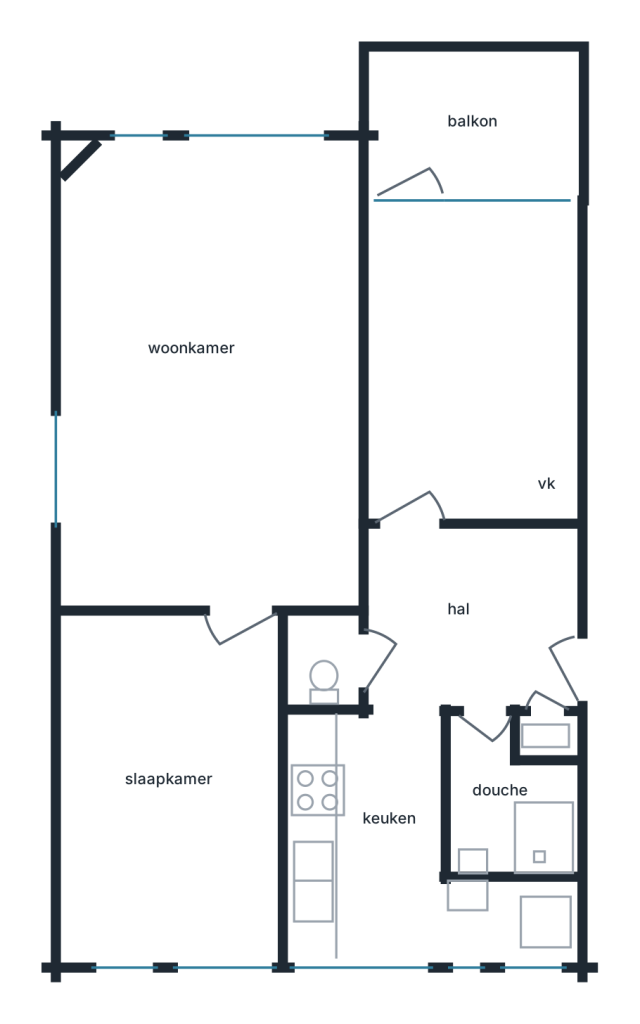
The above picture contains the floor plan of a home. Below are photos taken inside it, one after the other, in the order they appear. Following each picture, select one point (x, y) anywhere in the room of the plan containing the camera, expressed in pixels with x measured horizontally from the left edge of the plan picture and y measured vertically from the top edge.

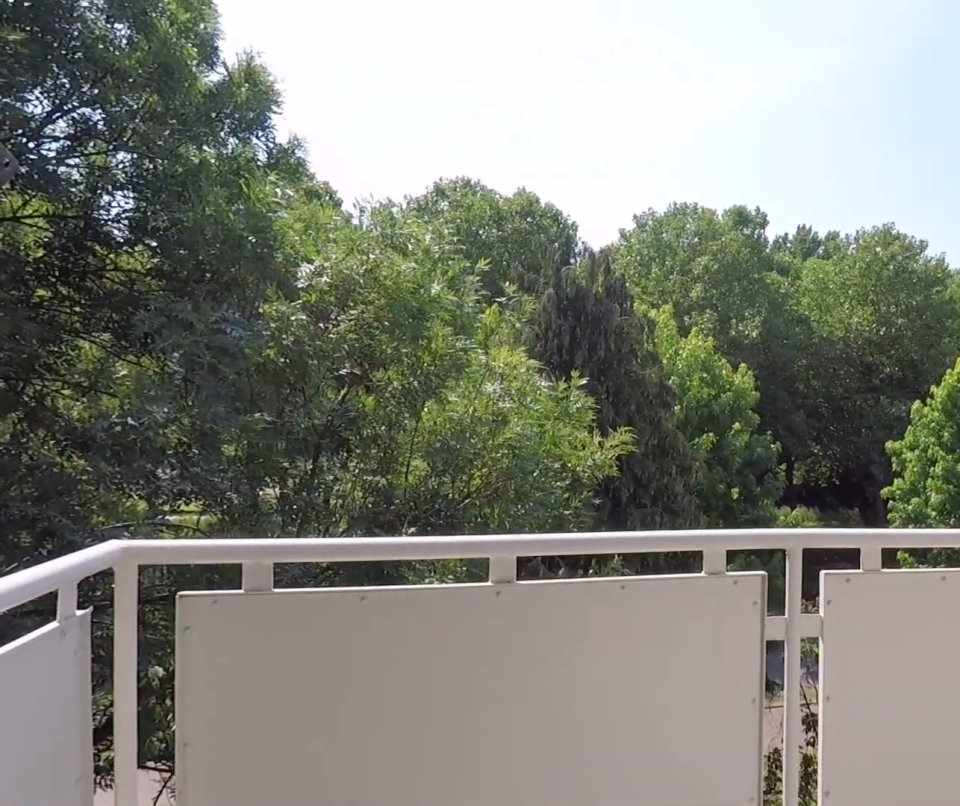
(473, 119)
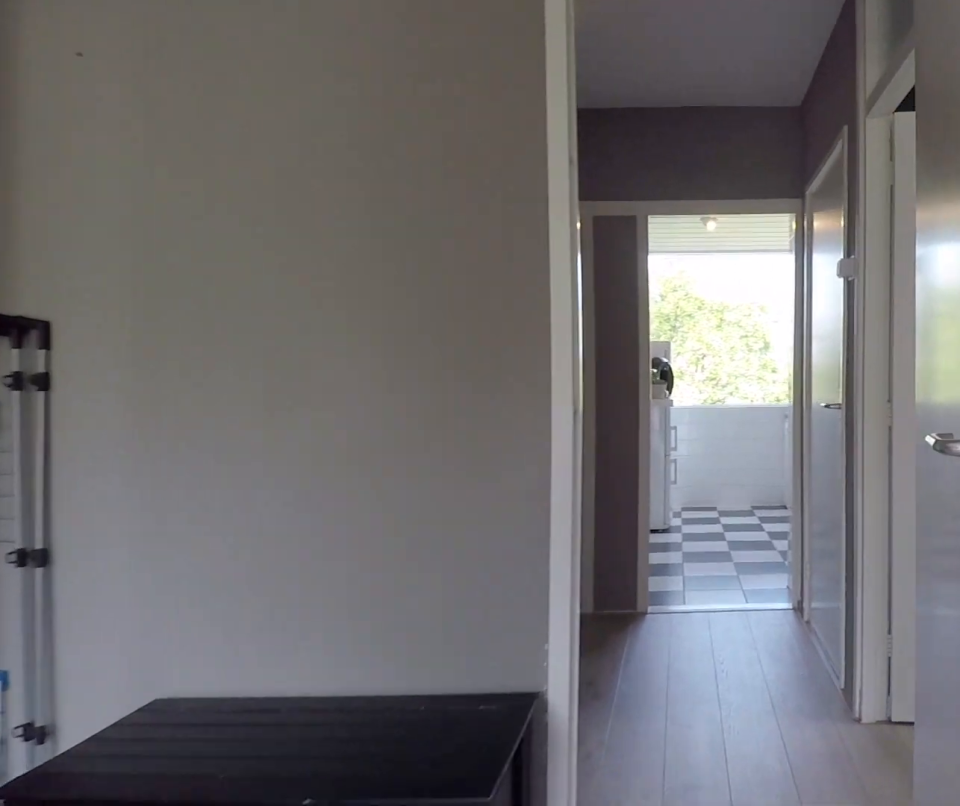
(470, 367)
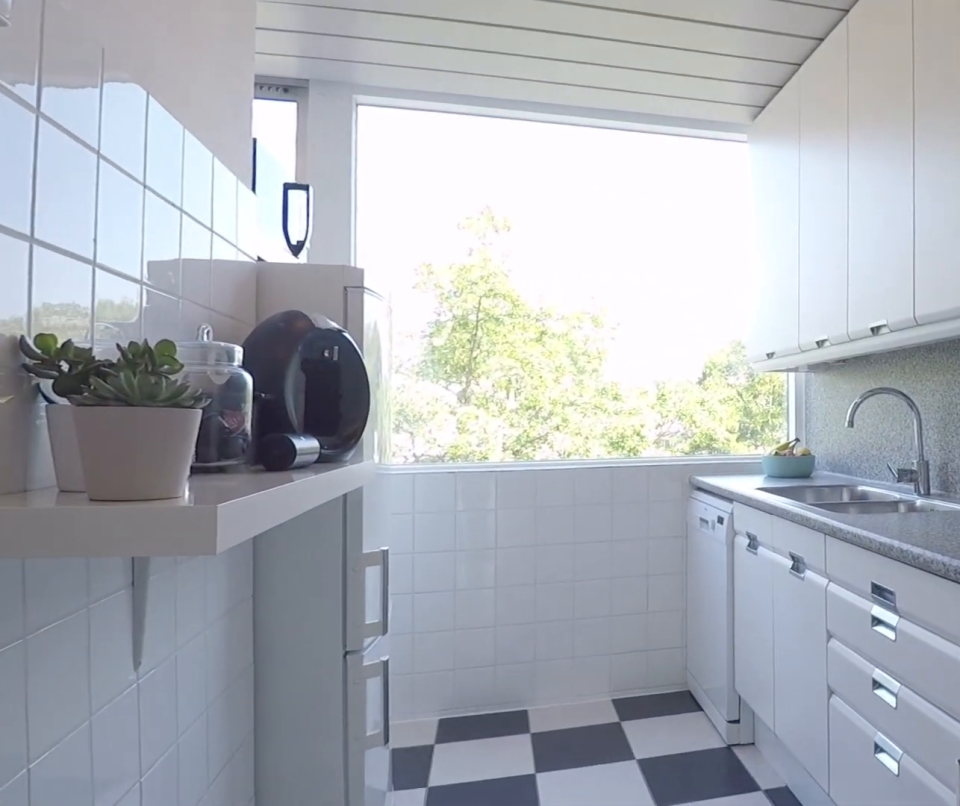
(394, 856)
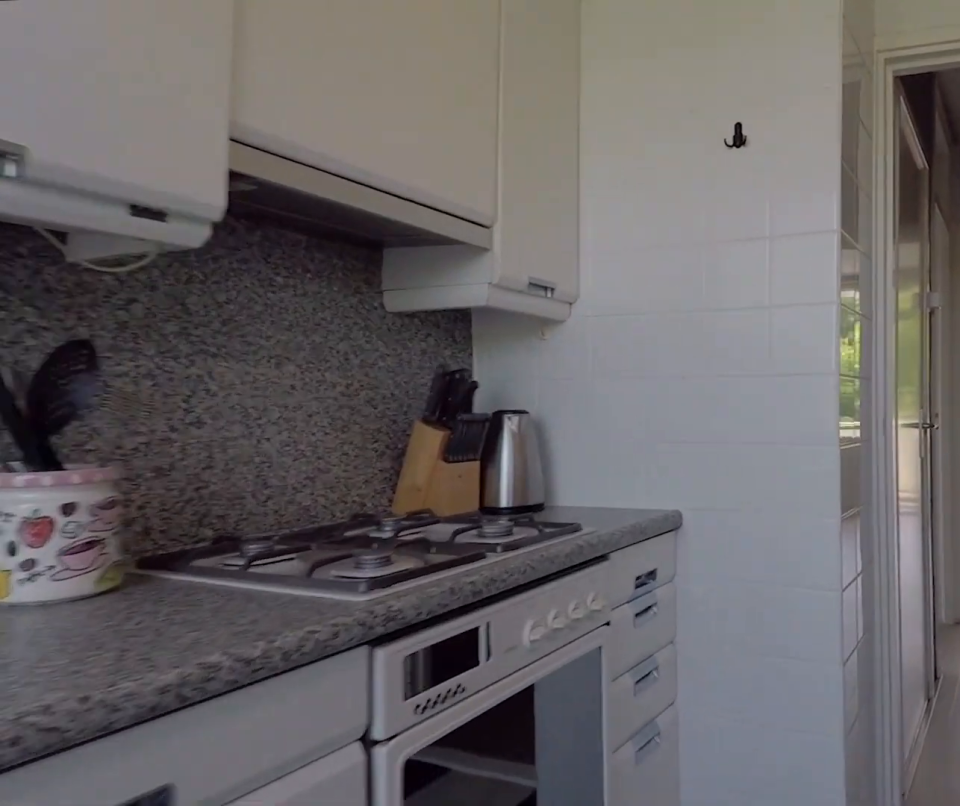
(394, 856)
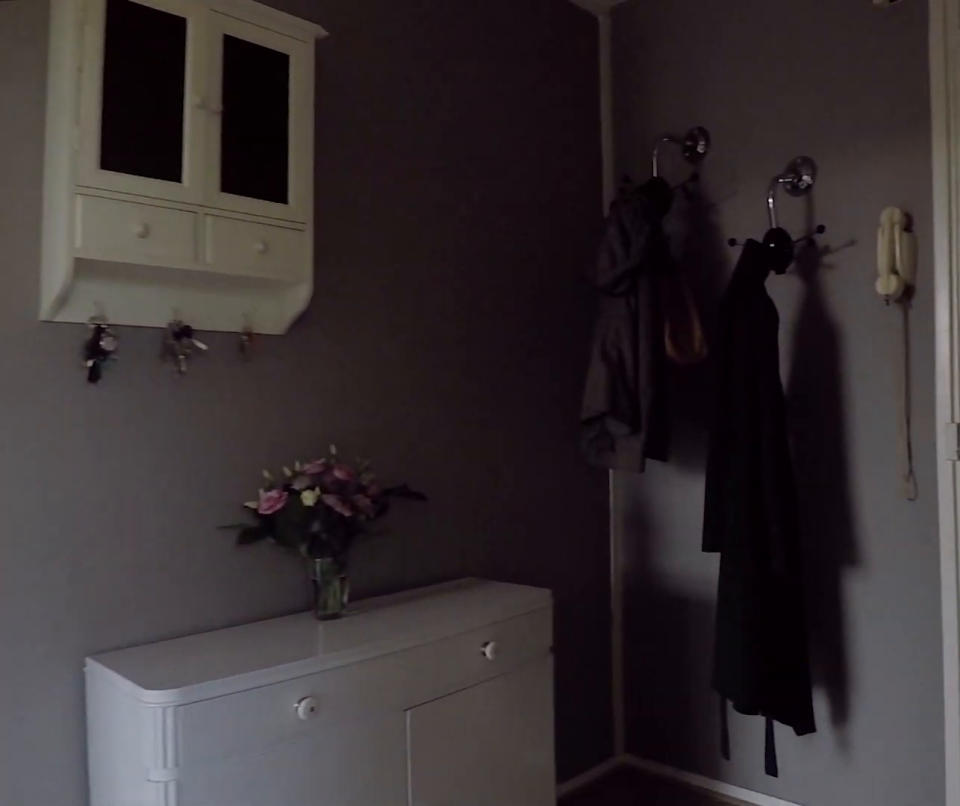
(472, 618)
